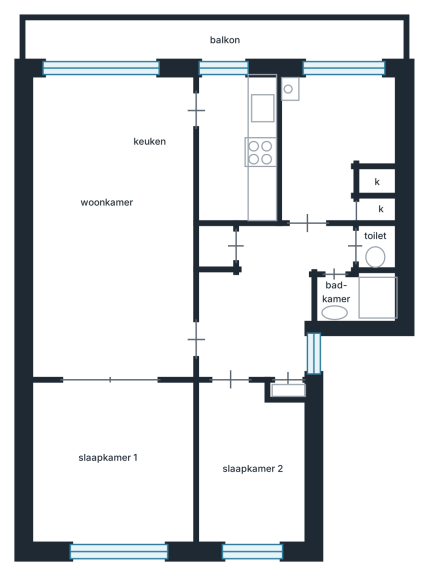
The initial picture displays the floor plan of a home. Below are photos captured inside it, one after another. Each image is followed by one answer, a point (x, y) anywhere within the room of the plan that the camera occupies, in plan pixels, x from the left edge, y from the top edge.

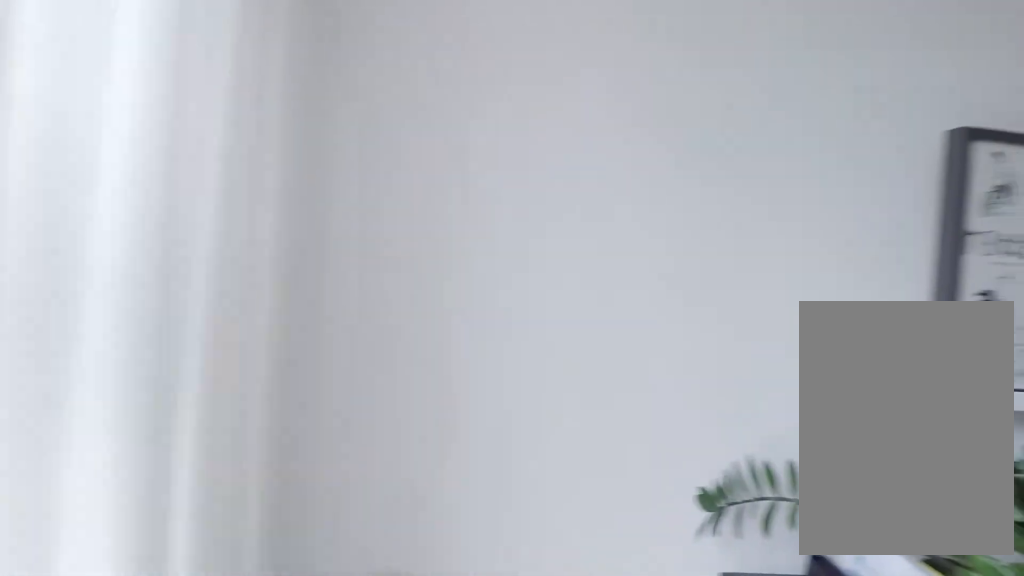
(251, 469)
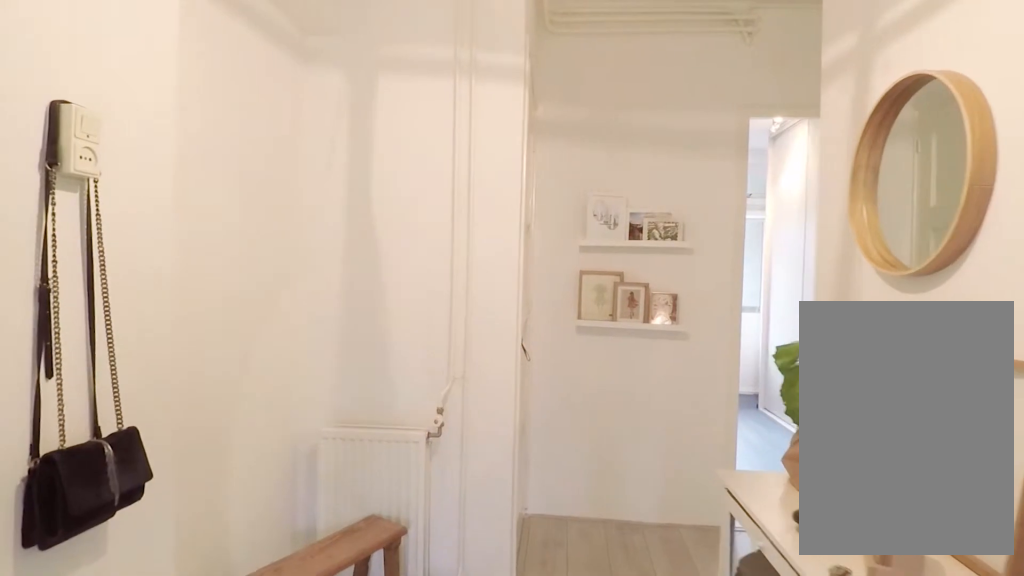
(267, 302)
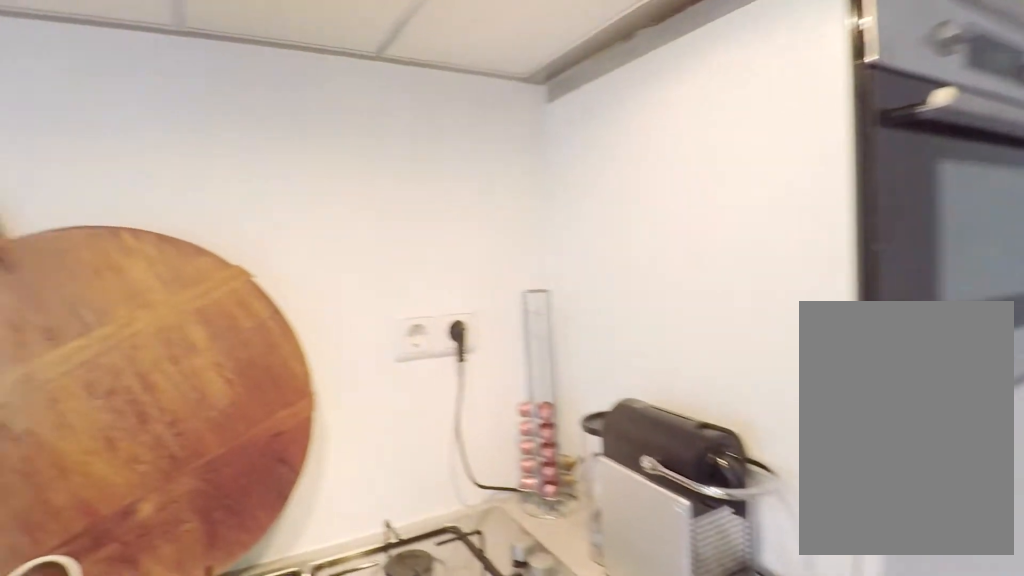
(237, 149)
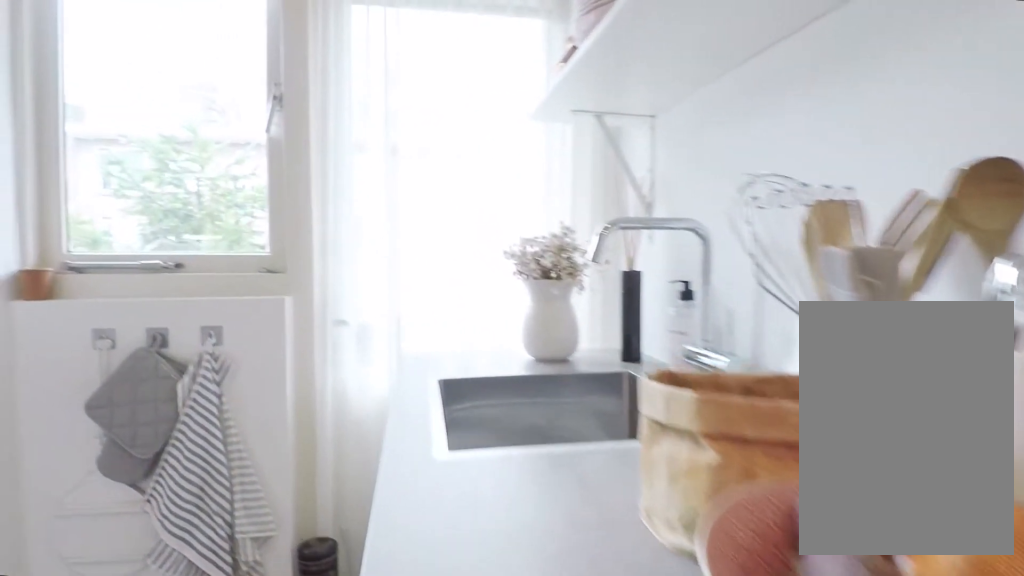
(237, 149)
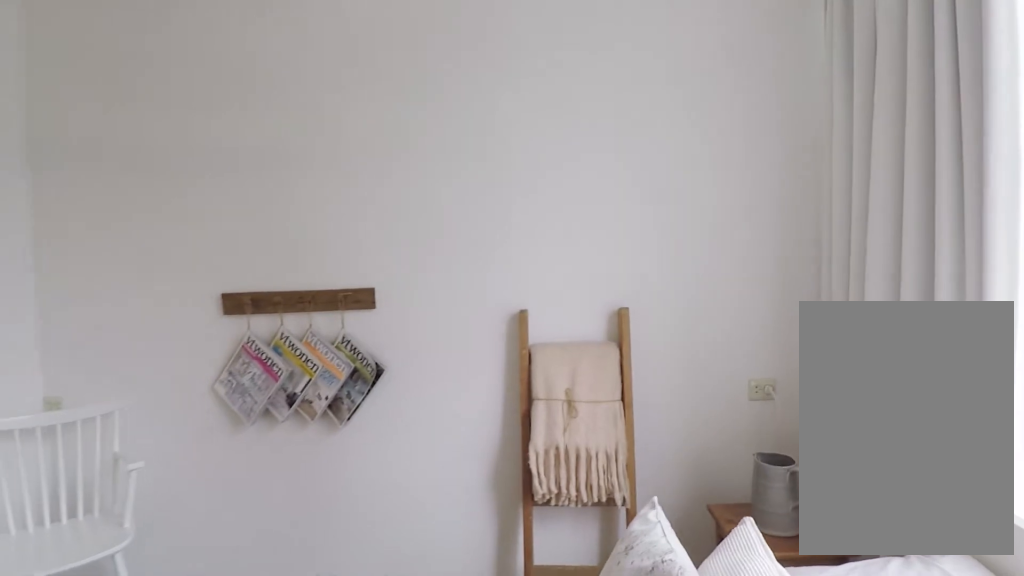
(112, 464)
